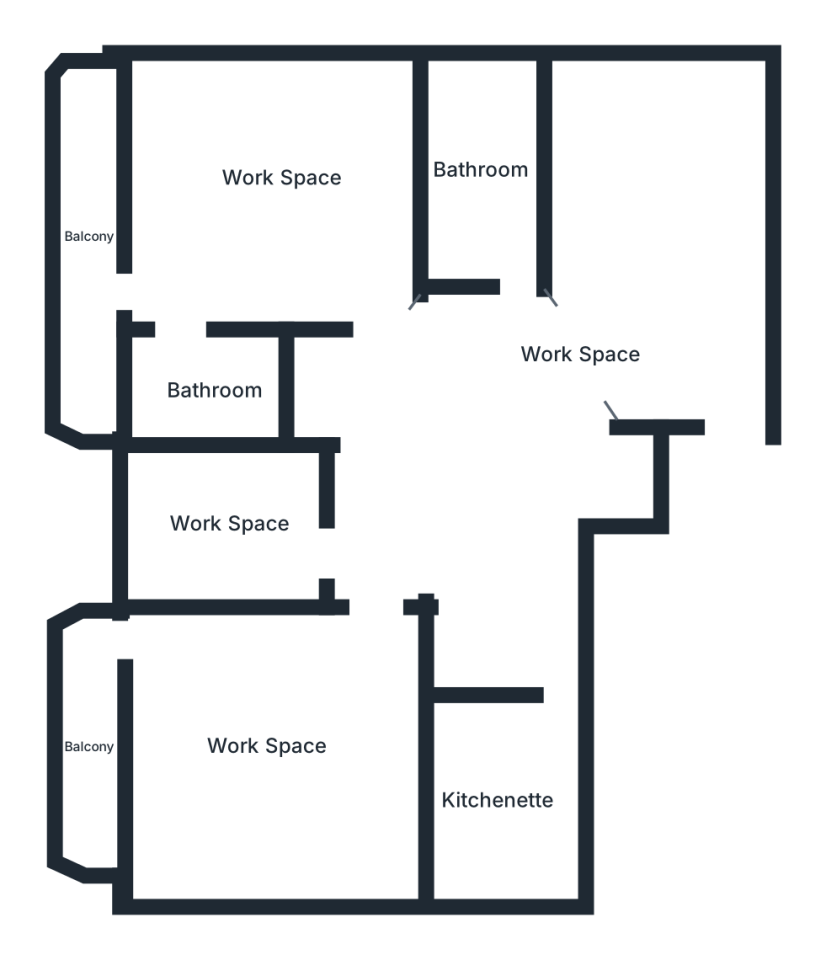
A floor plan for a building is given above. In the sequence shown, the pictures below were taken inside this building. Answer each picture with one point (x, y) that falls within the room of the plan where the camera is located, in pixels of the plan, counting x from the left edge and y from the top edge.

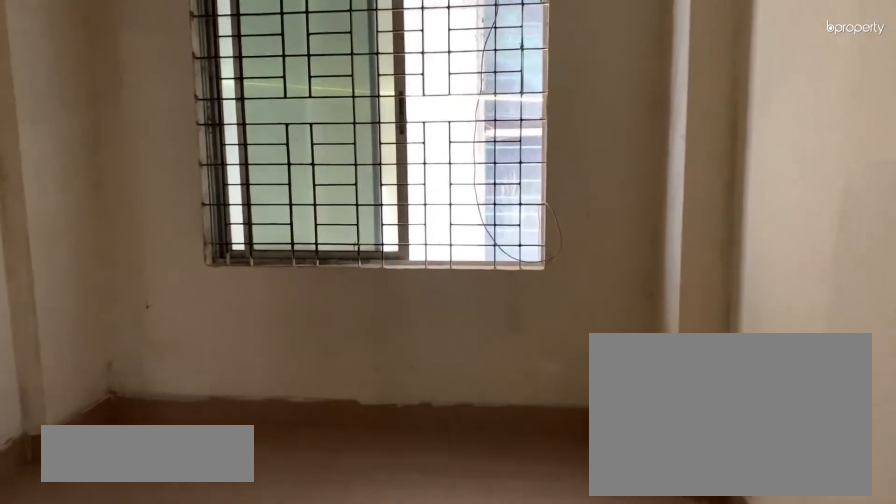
(588, 353)
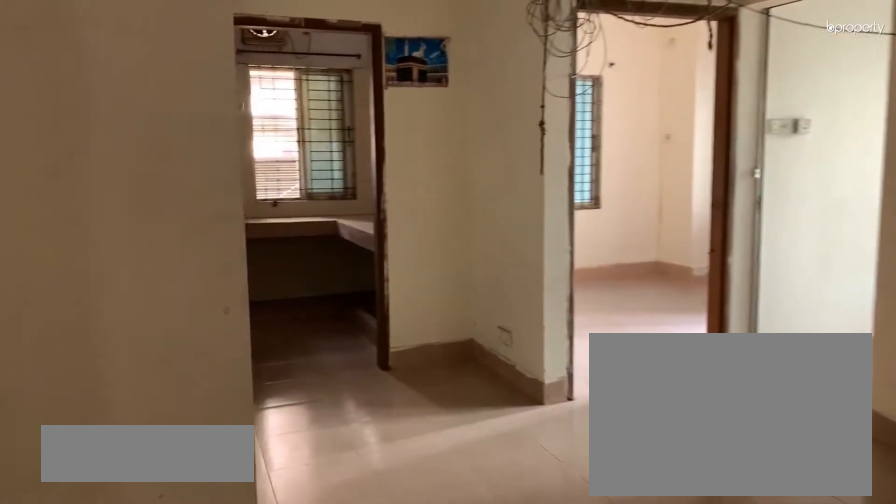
(588, 352)
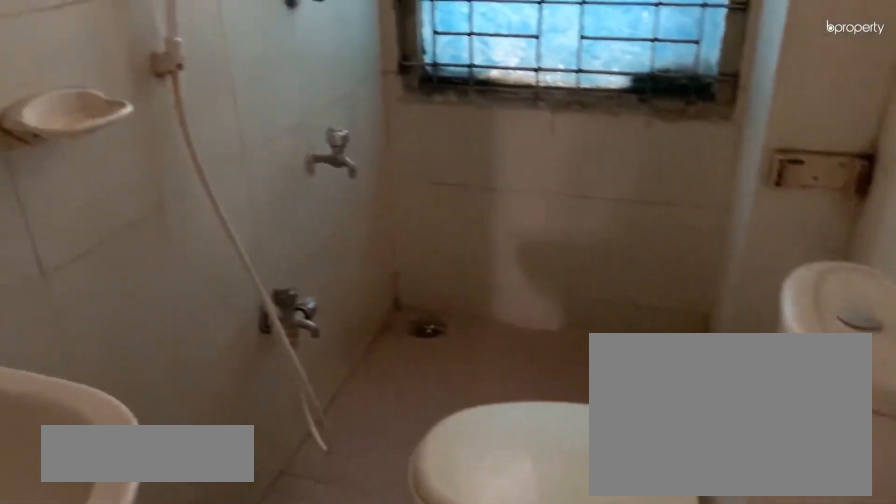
(480, 170)
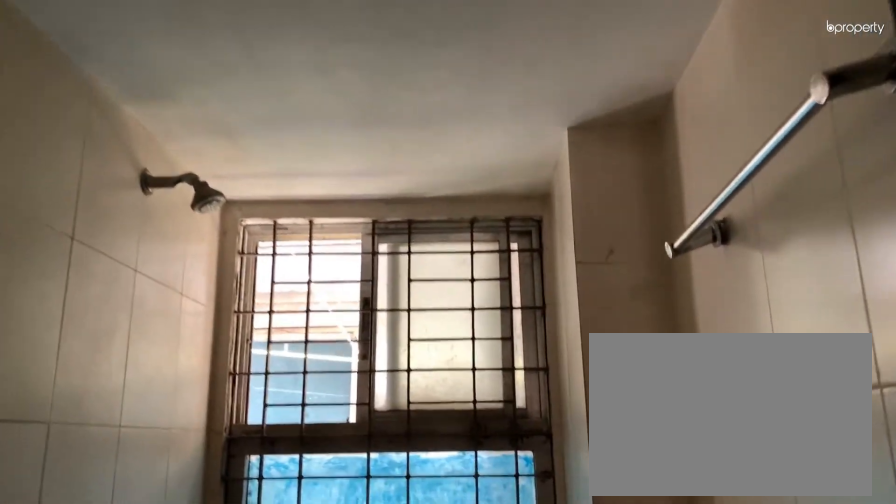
(480, 170)
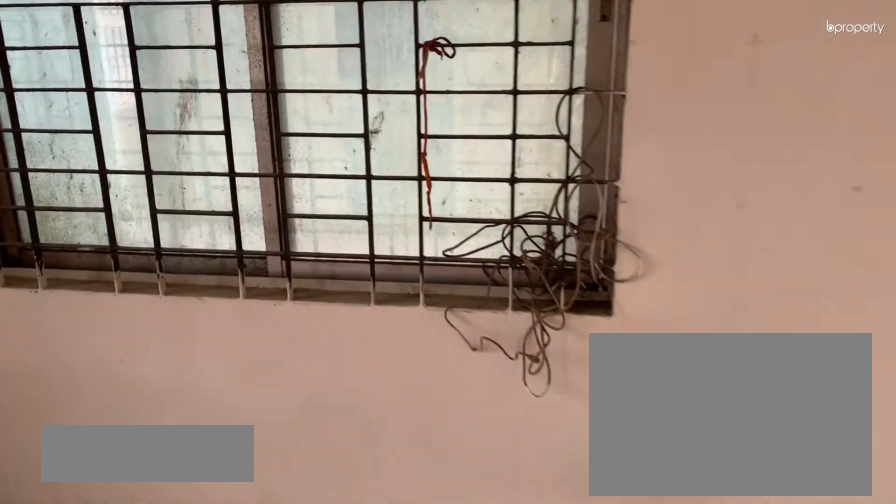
(280, 176)
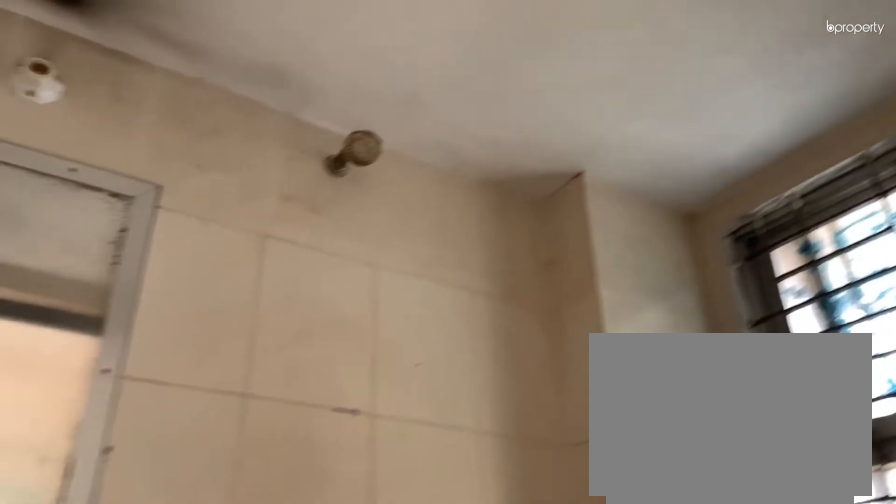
(215, 390)
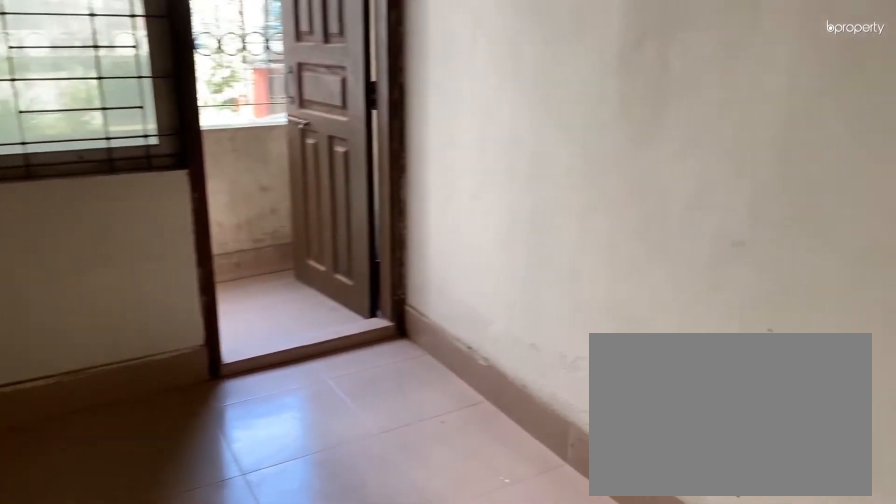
(266, 743)
